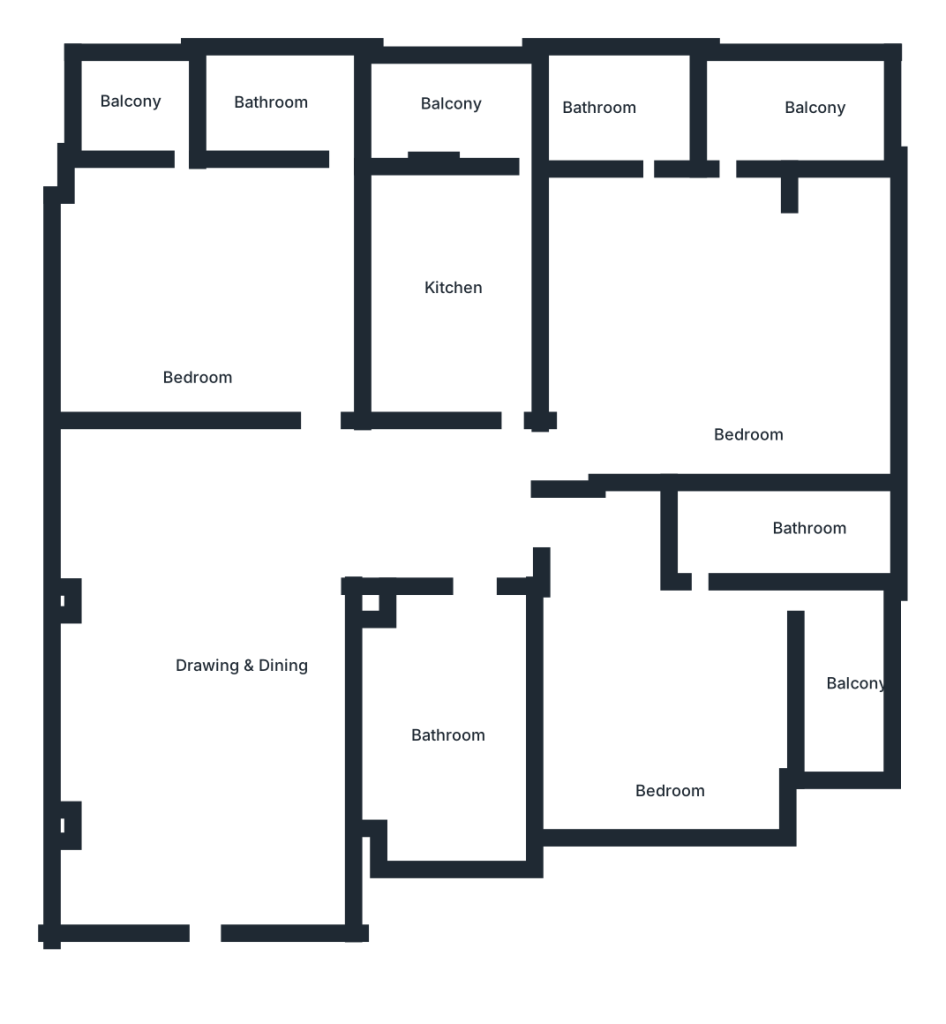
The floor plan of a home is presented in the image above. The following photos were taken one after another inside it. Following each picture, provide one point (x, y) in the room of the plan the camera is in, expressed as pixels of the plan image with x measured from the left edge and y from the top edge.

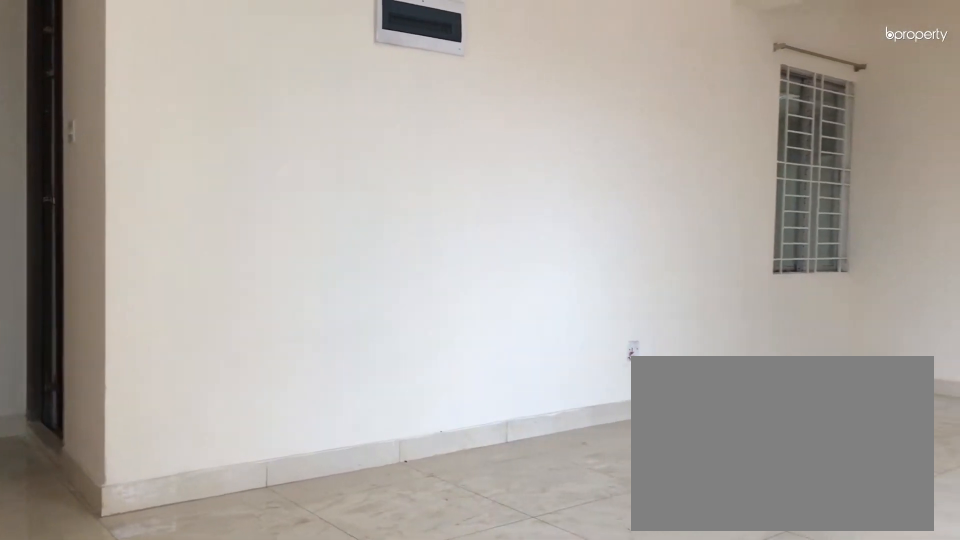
(245, 618)
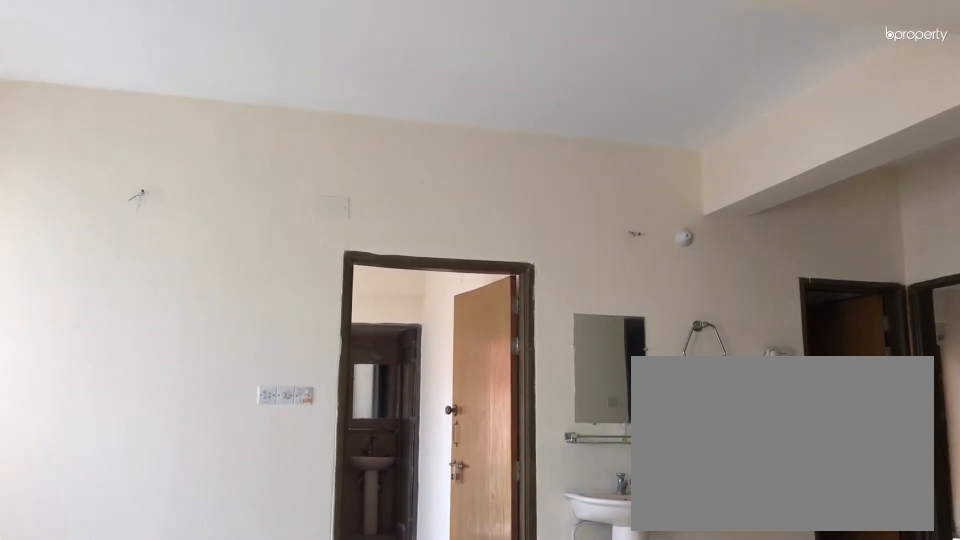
(246, 617)
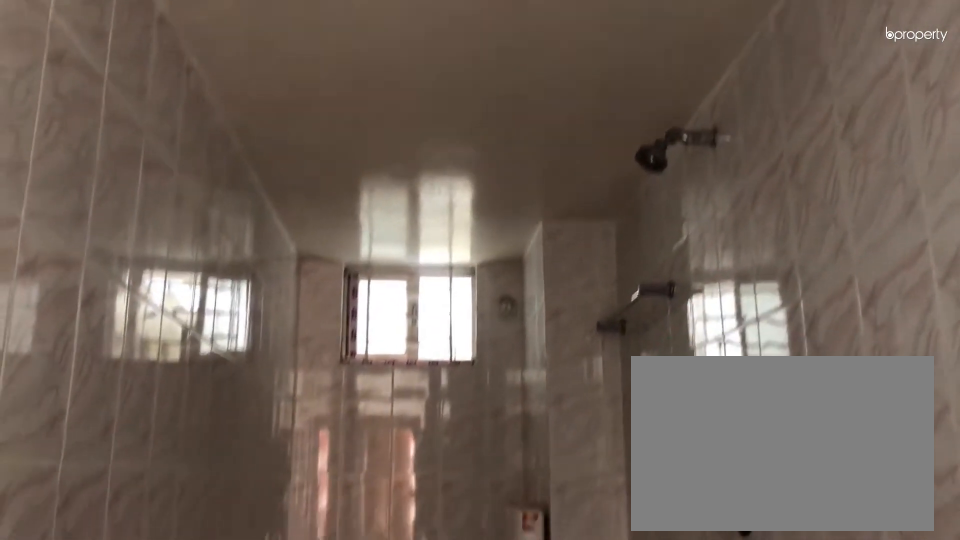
(442, 714)
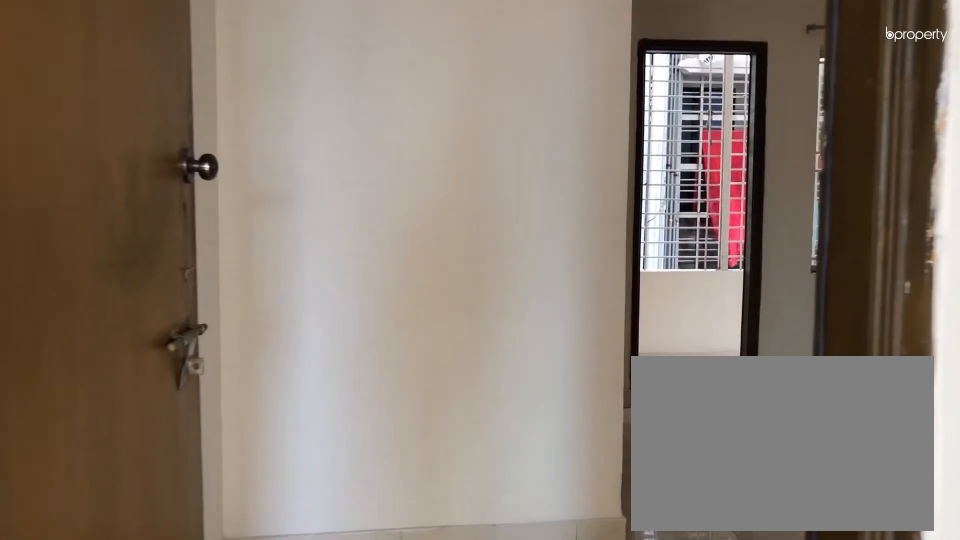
(572, 521)
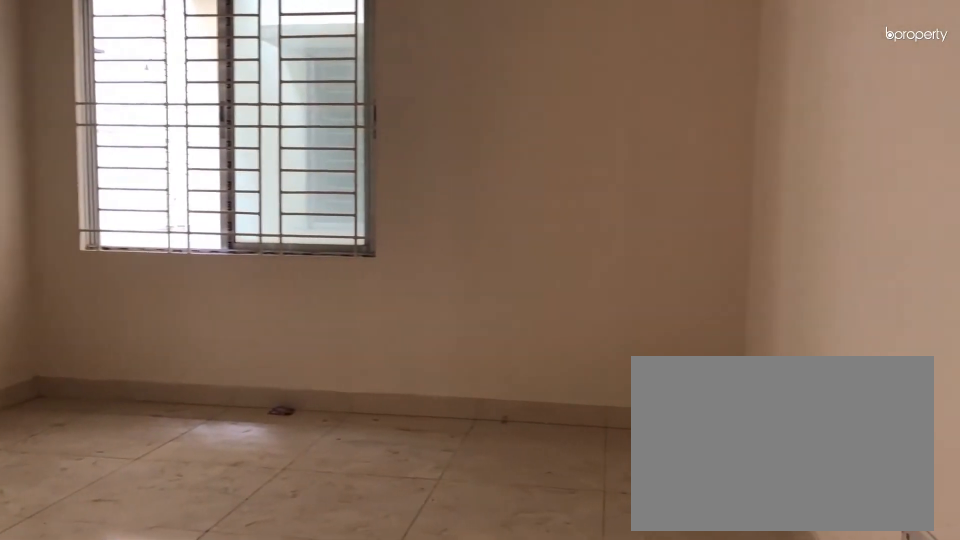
(671, 715)
